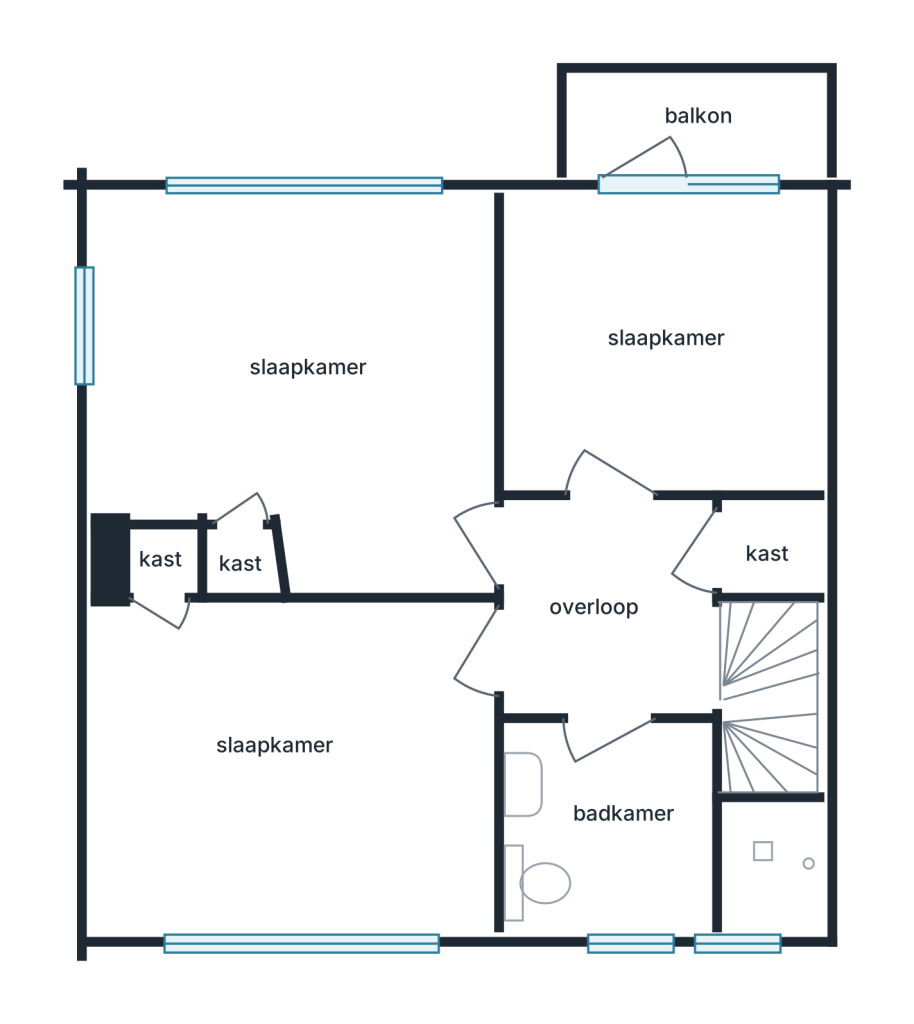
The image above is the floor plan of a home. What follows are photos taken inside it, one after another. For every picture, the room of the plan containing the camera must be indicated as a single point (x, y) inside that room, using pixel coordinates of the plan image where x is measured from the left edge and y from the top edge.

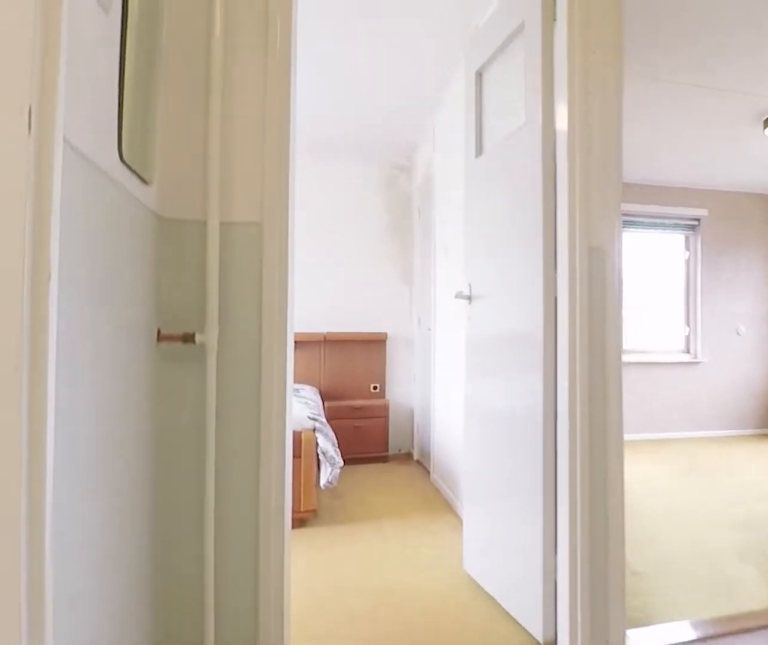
(612, 608)
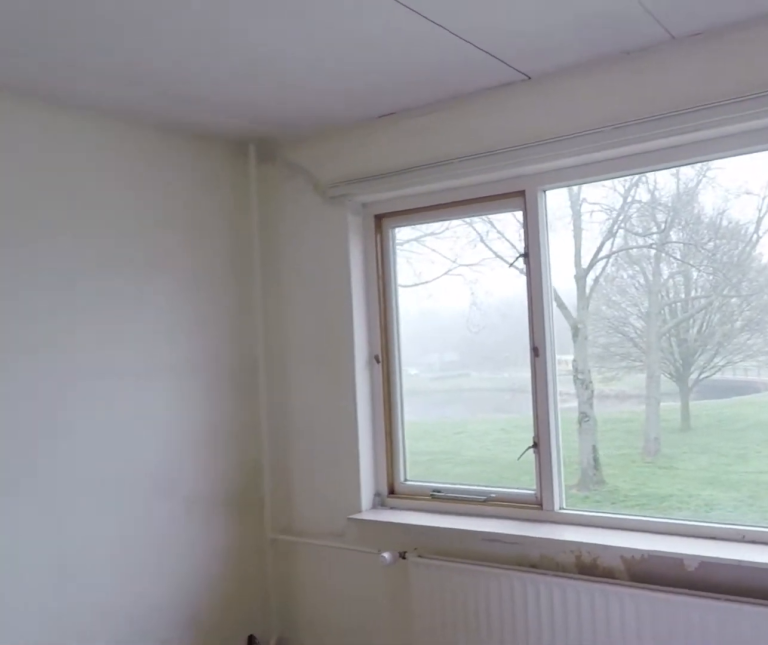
(453, 787)
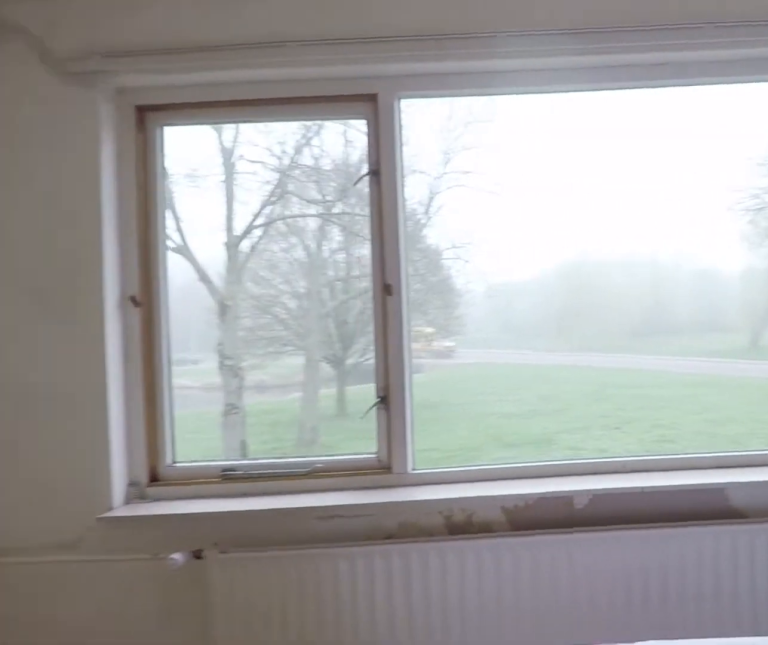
(453, 787)
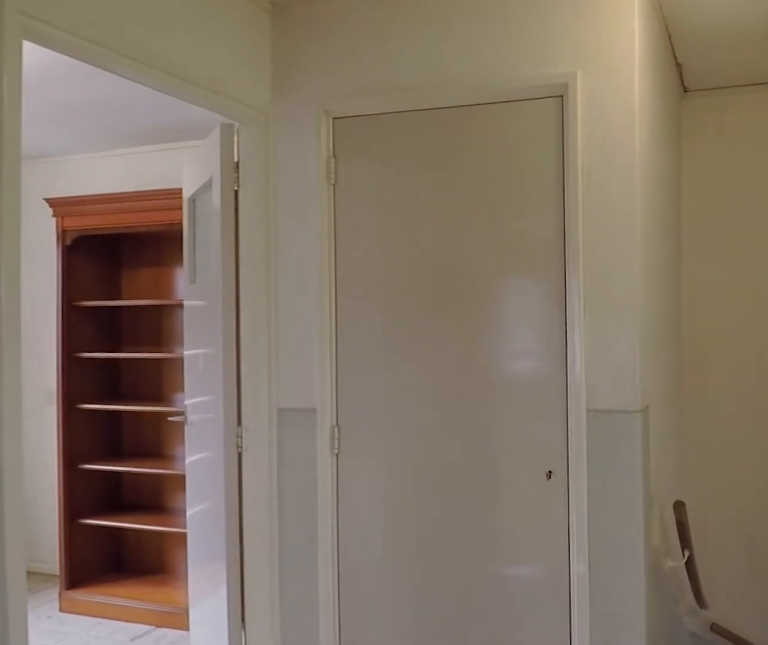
(612, 608)
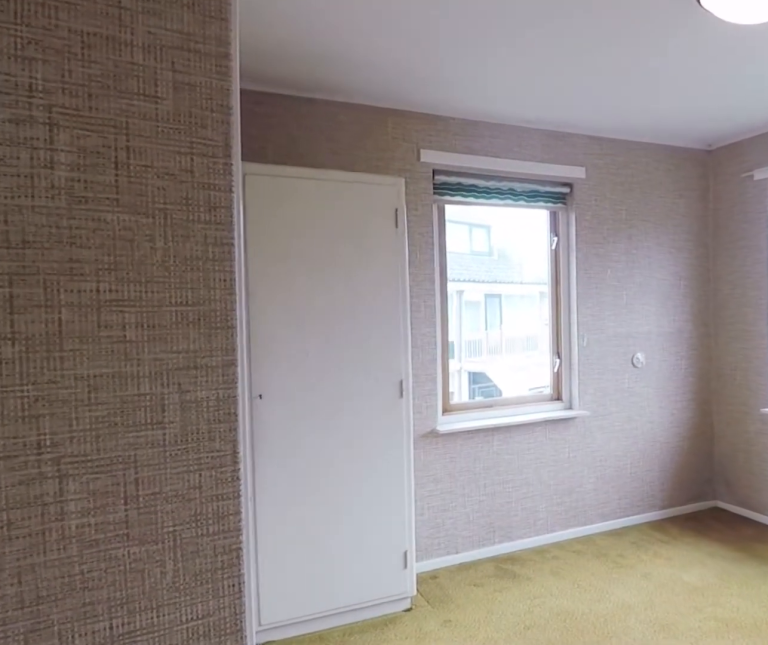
(468, 397)
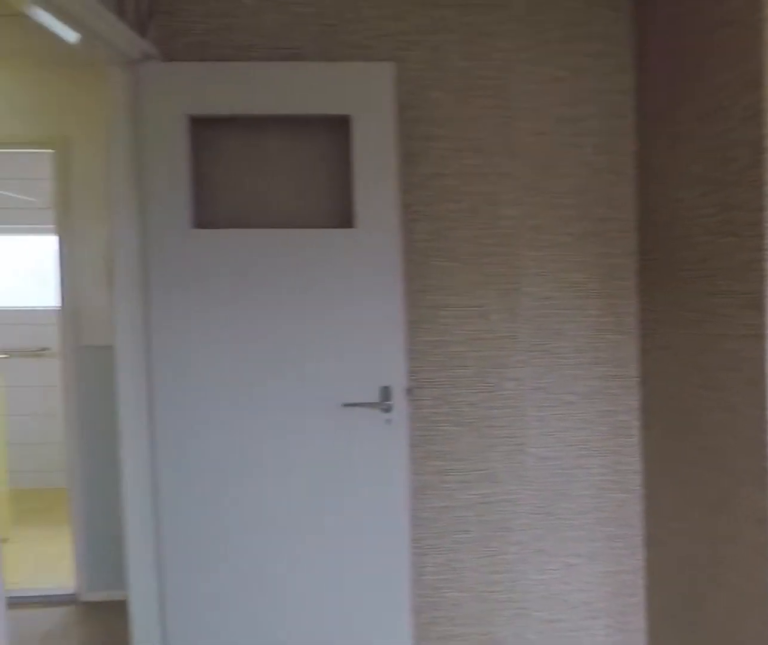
(468, 397)
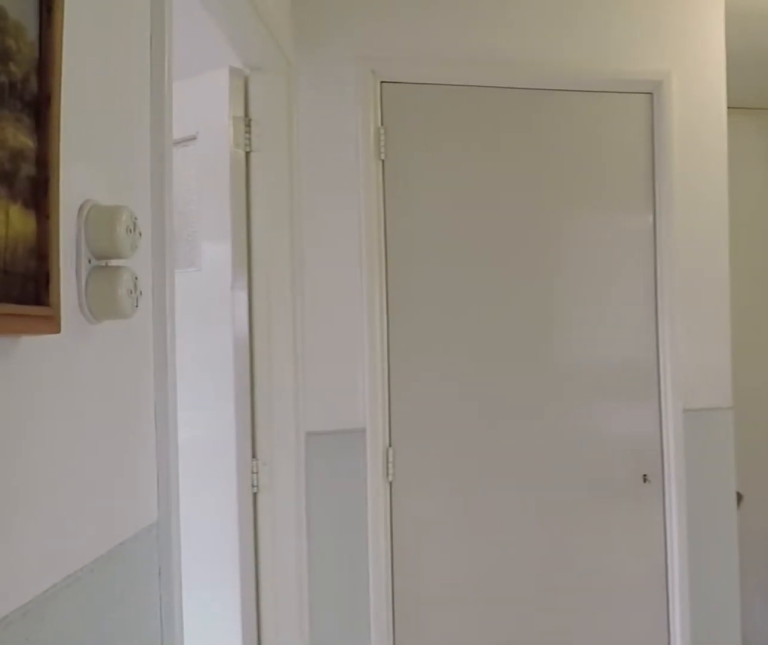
(612, 608)
